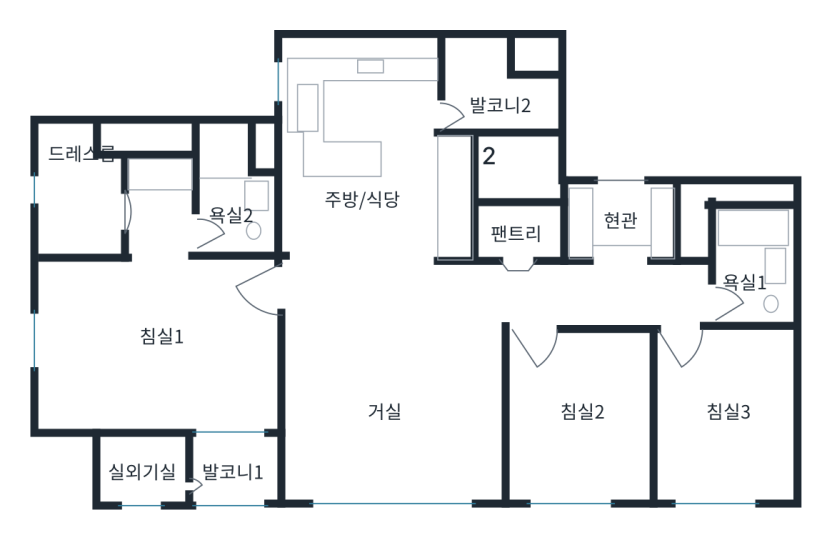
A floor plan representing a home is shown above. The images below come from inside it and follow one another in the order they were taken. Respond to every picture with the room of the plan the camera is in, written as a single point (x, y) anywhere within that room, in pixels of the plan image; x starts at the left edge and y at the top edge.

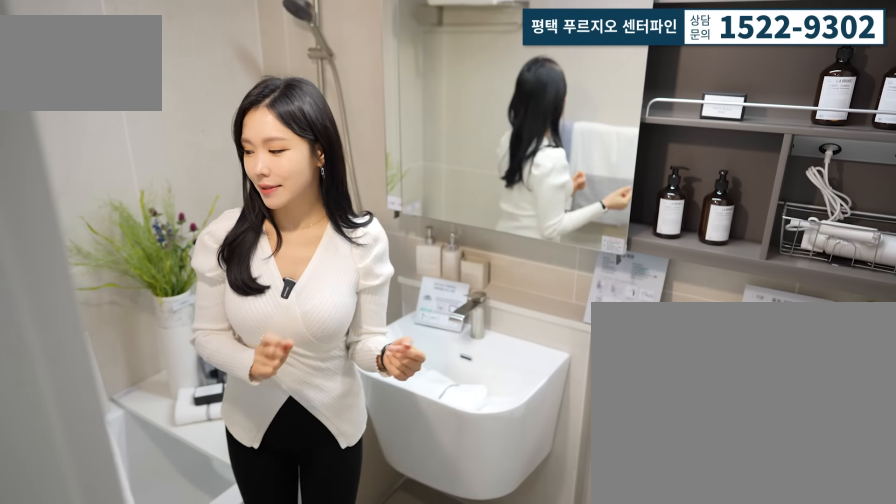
(743, 277)
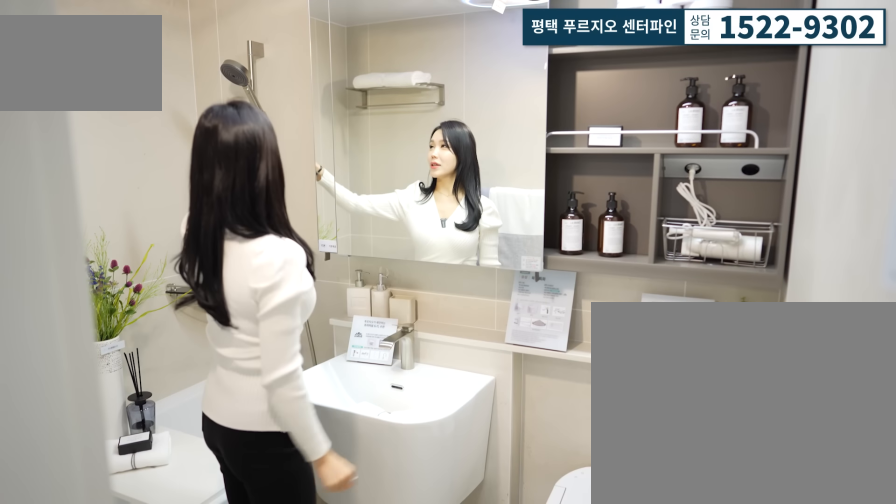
(743, 277)
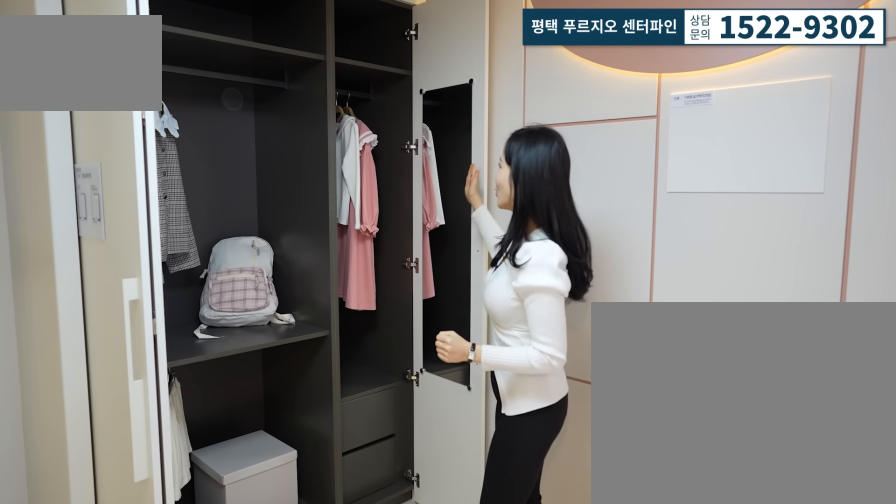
(733, 409)
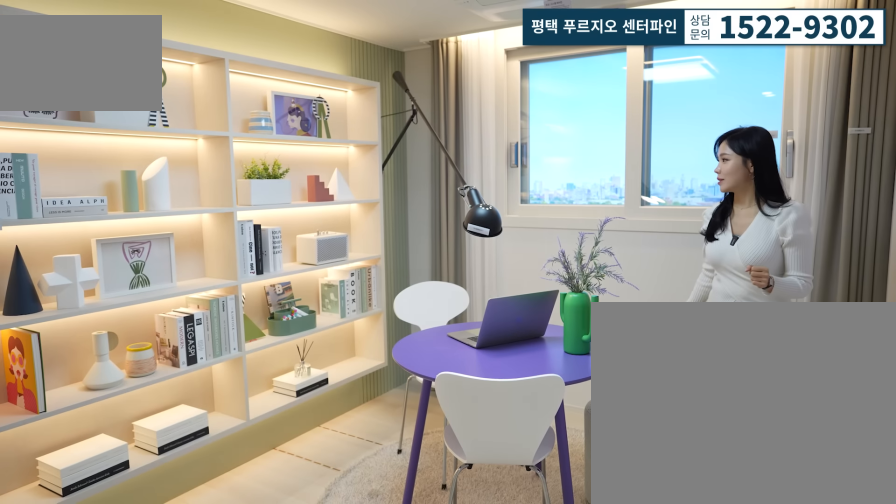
(577, 409)
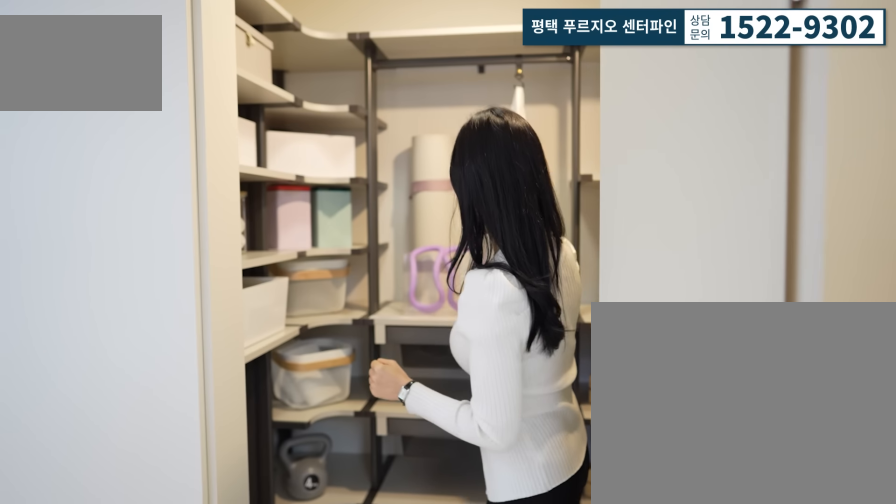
(520, 262)
